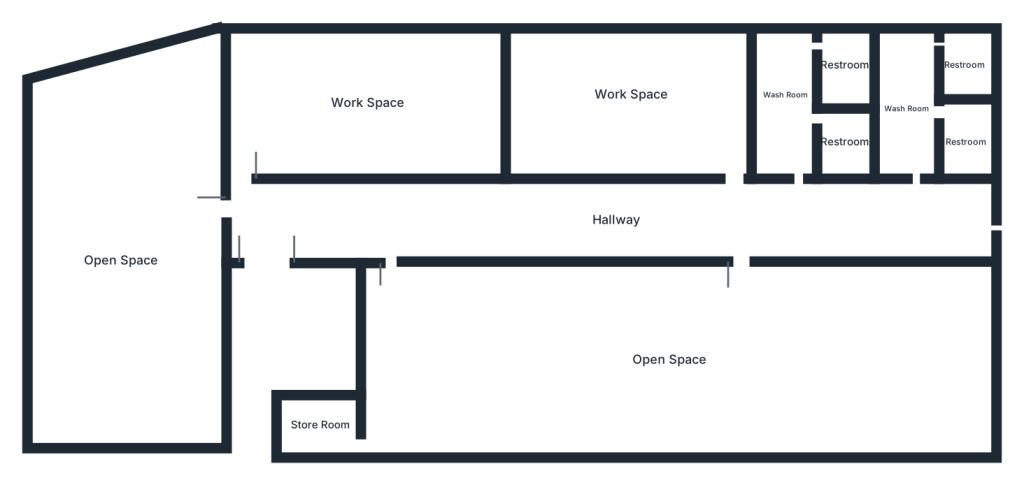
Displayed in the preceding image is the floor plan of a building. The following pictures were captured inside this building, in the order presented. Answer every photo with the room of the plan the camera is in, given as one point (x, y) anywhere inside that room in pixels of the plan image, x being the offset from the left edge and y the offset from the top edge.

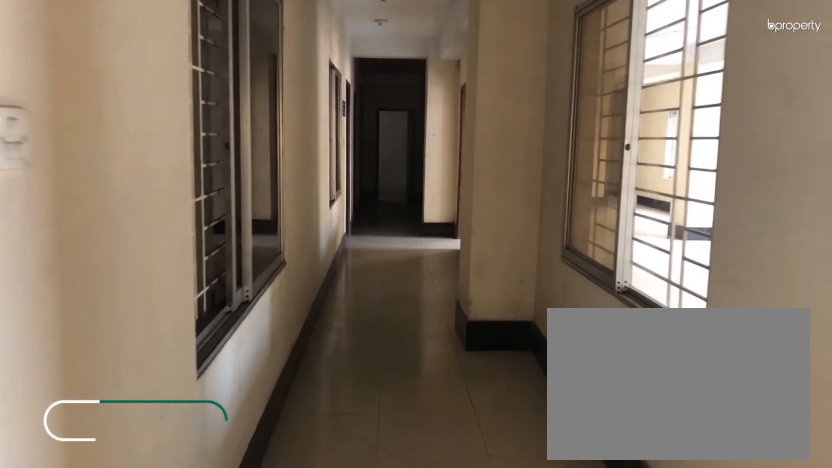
(619, 225)
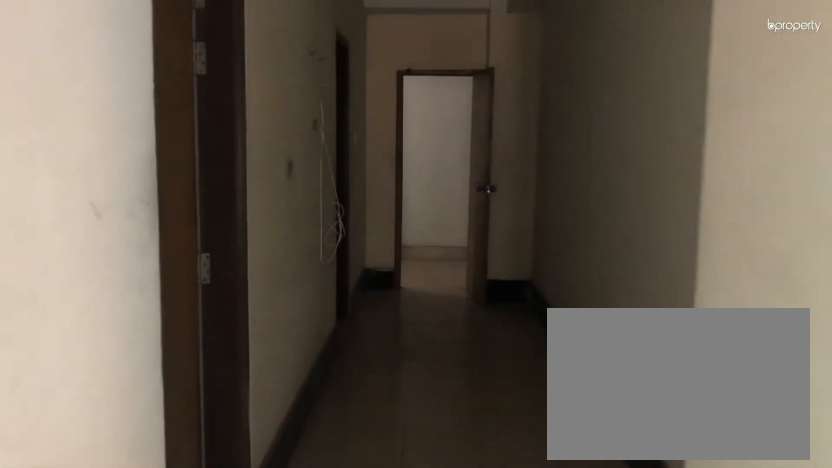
(619, 225)
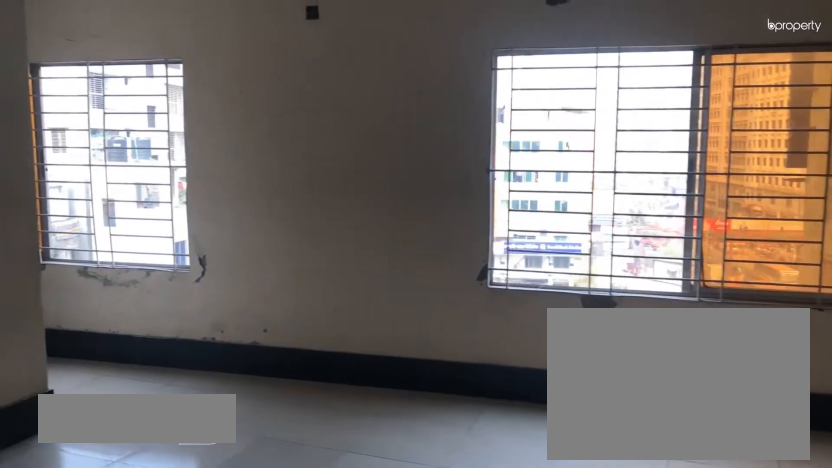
(668, 362)
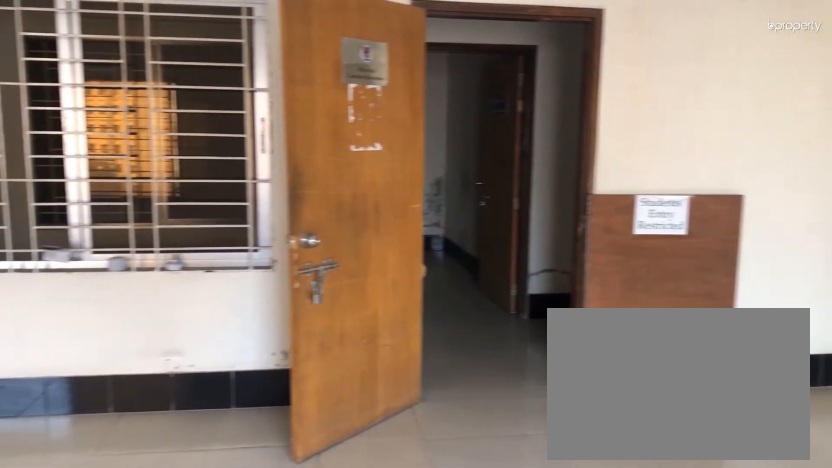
(668, 362)
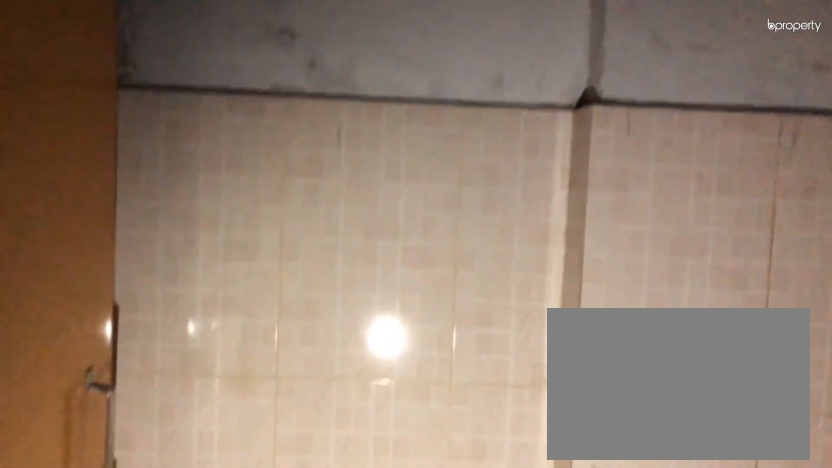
(966, 60)
